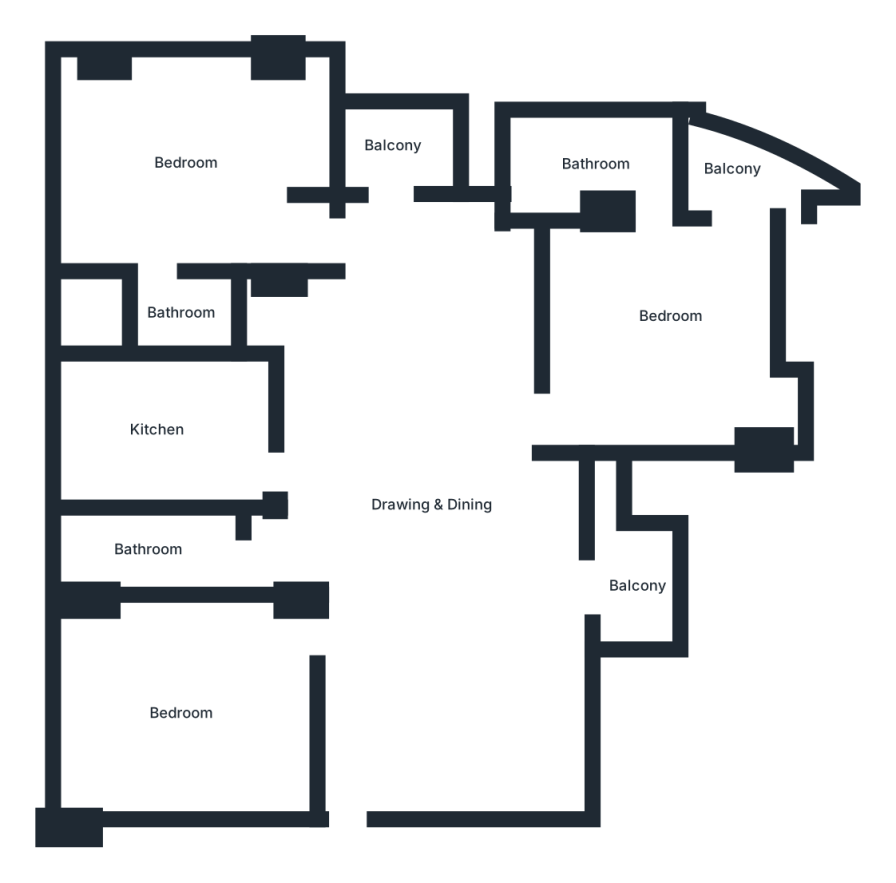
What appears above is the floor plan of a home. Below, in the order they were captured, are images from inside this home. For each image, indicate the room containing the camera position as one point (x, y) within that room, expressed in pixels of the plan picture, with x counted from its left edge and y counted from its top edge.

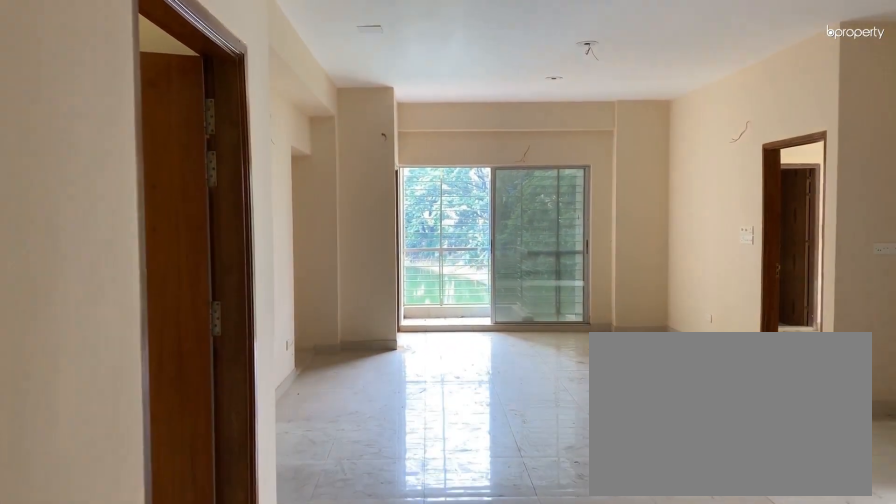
(370, 789)
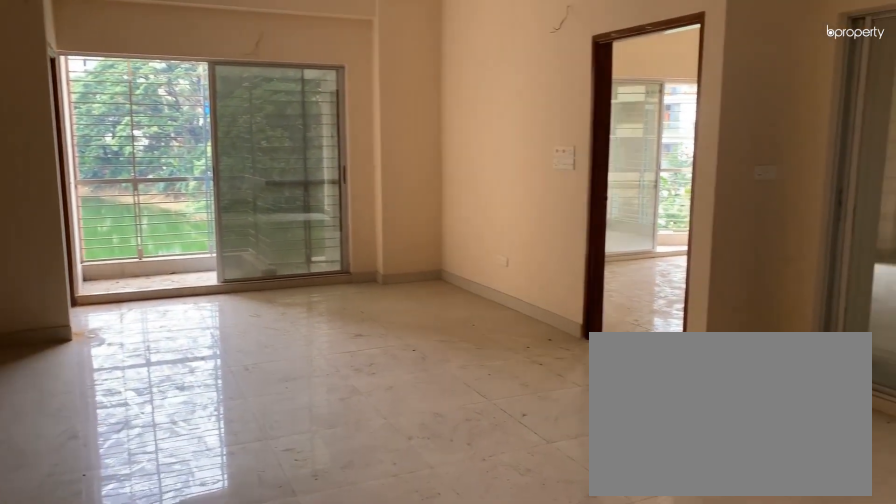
(438, 451)
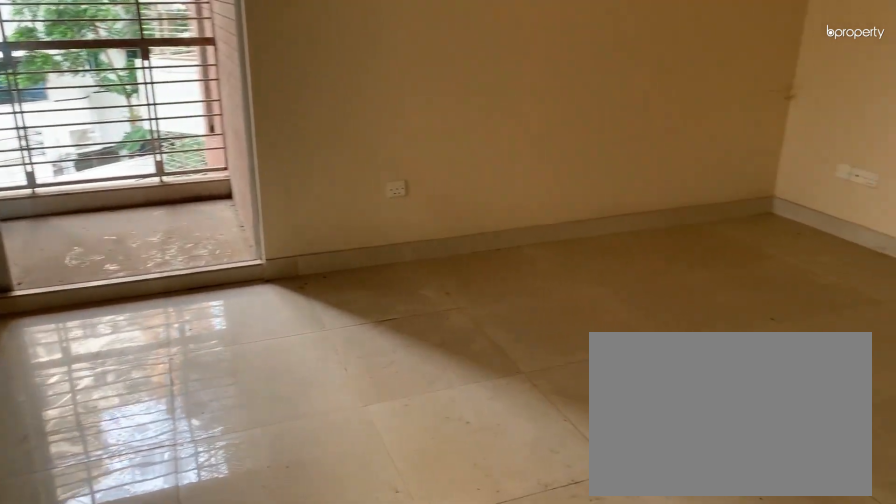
(463, 631)
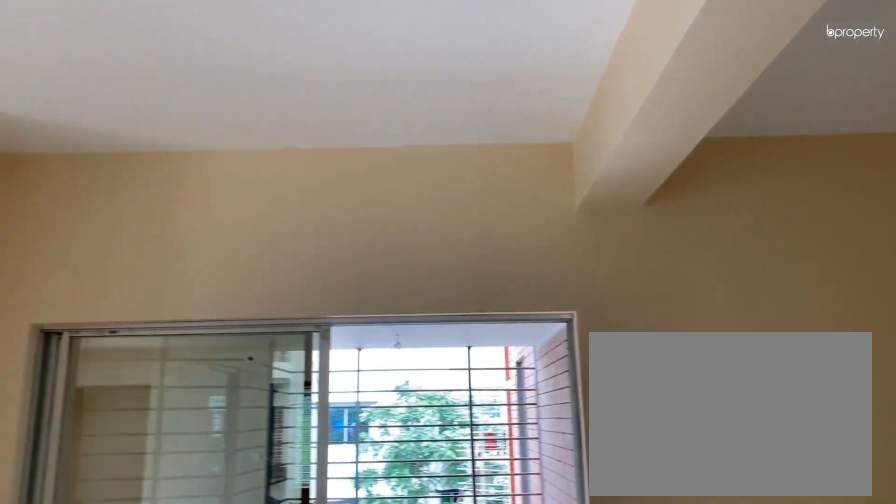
(463, 631)
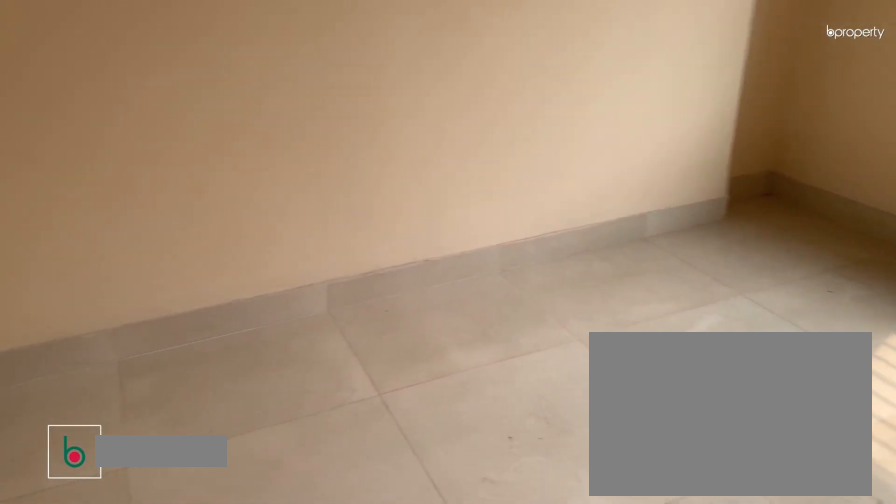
(181, 725)
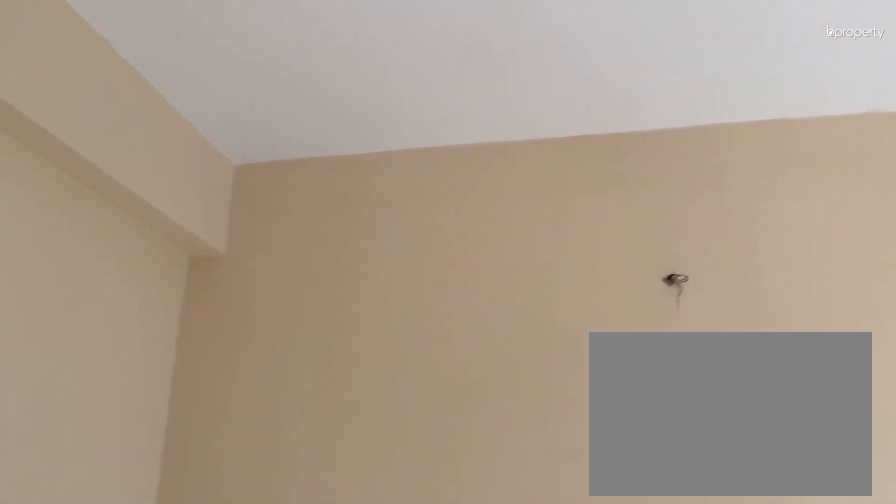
(181, 725)
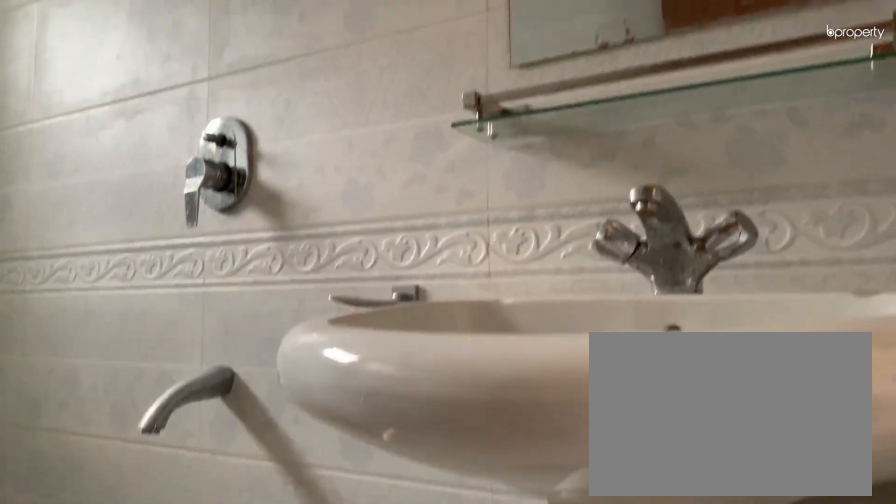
(149, 558)
